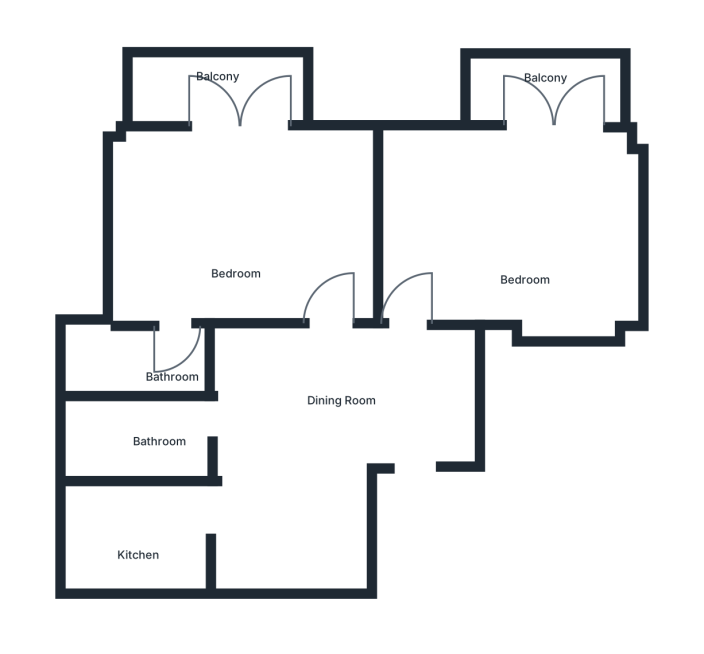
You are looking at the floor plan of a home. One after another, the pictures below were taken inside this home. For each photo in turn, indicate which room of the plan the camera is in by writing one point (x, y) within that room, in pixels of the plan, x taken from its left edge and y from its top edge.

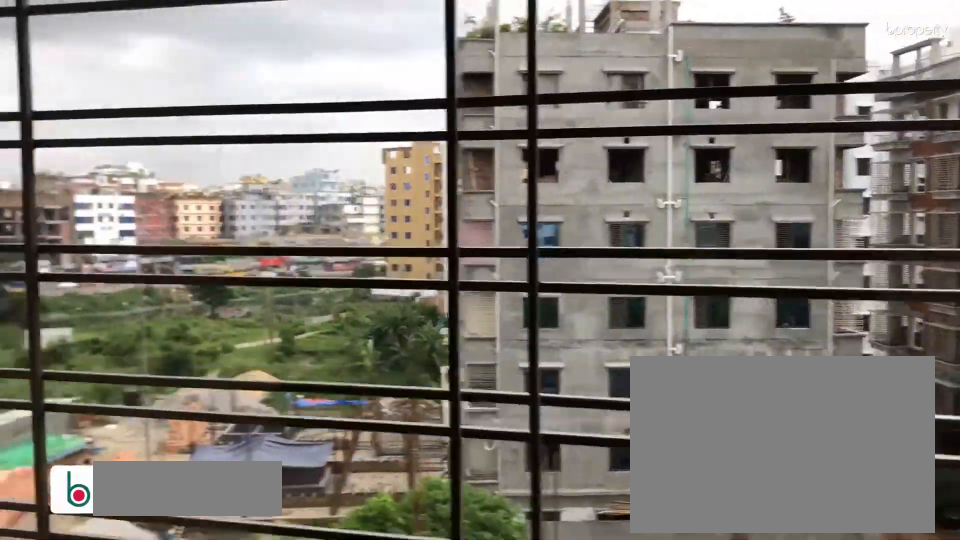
(215, 89)
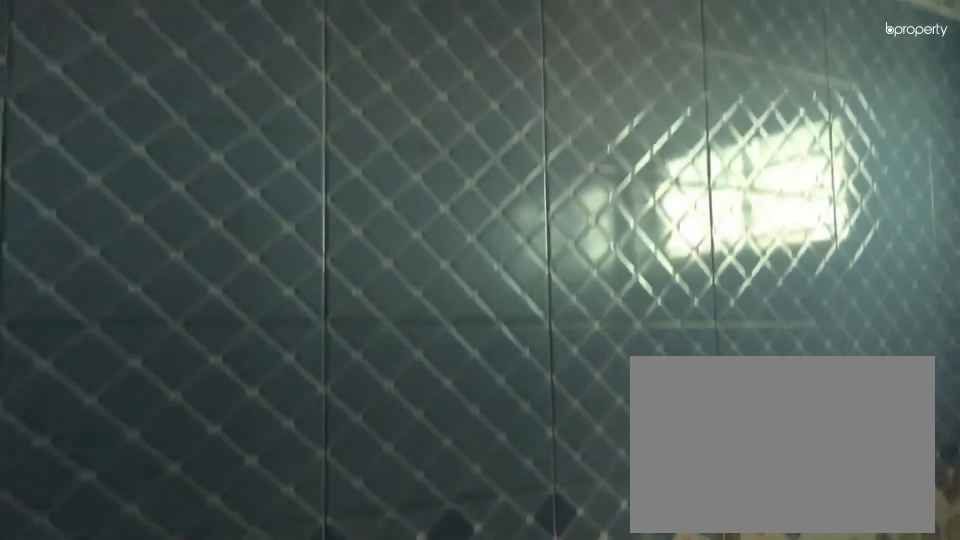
(153, 432)
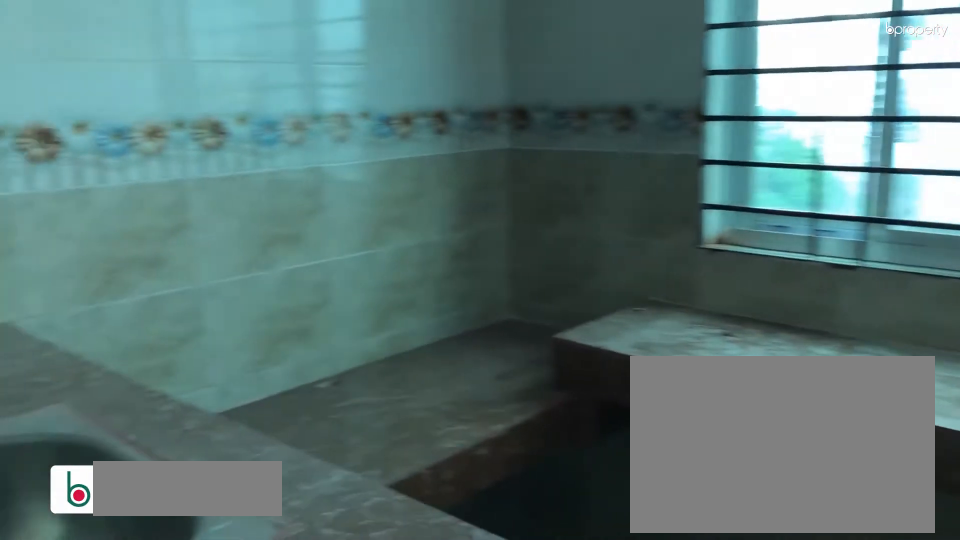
(124, 528)
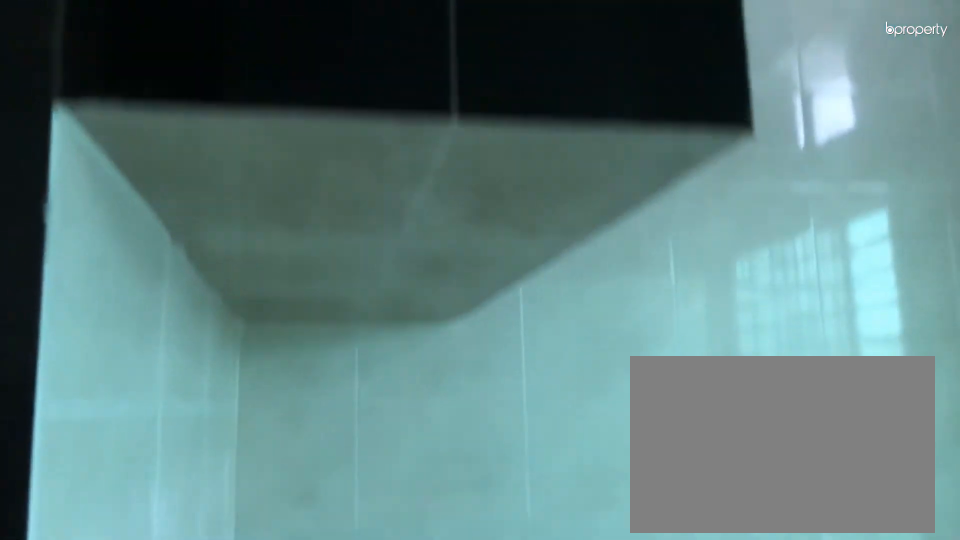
(124, 528)
